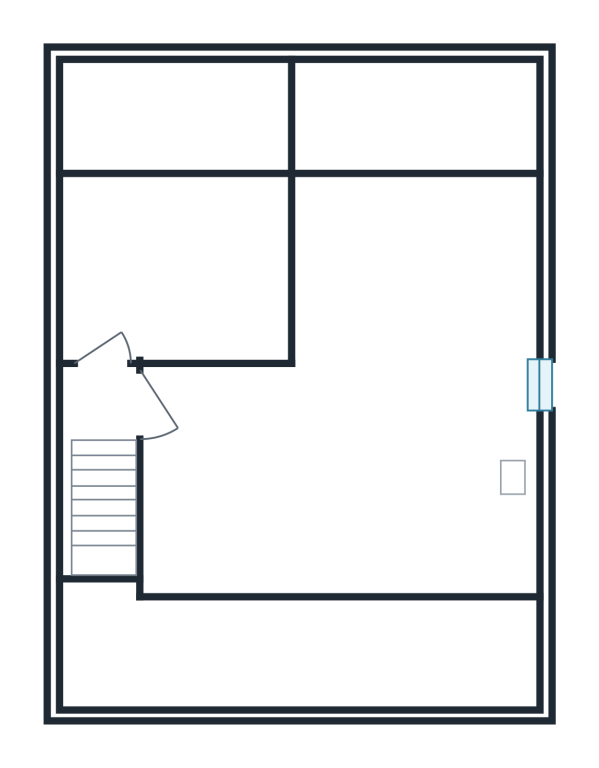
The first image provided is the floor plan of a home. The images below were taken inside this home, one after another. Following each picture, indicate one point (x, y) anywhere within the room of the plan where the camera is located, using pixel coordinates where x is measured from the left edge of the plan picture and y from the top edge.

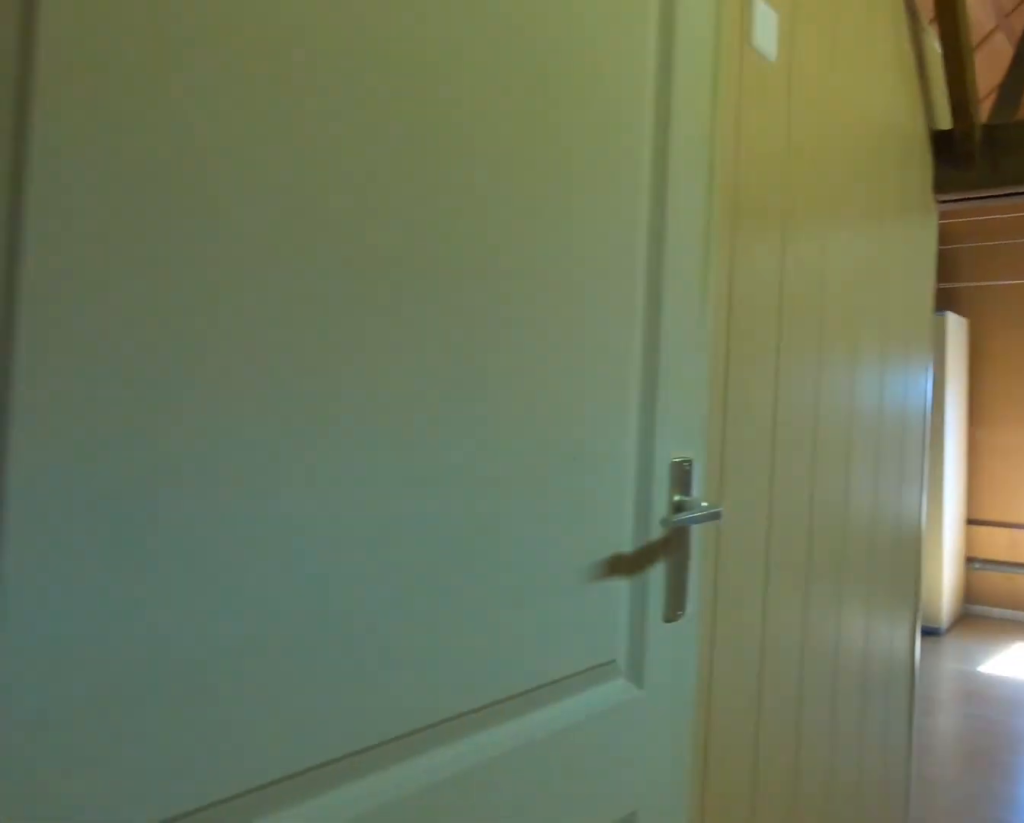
(103, 469)
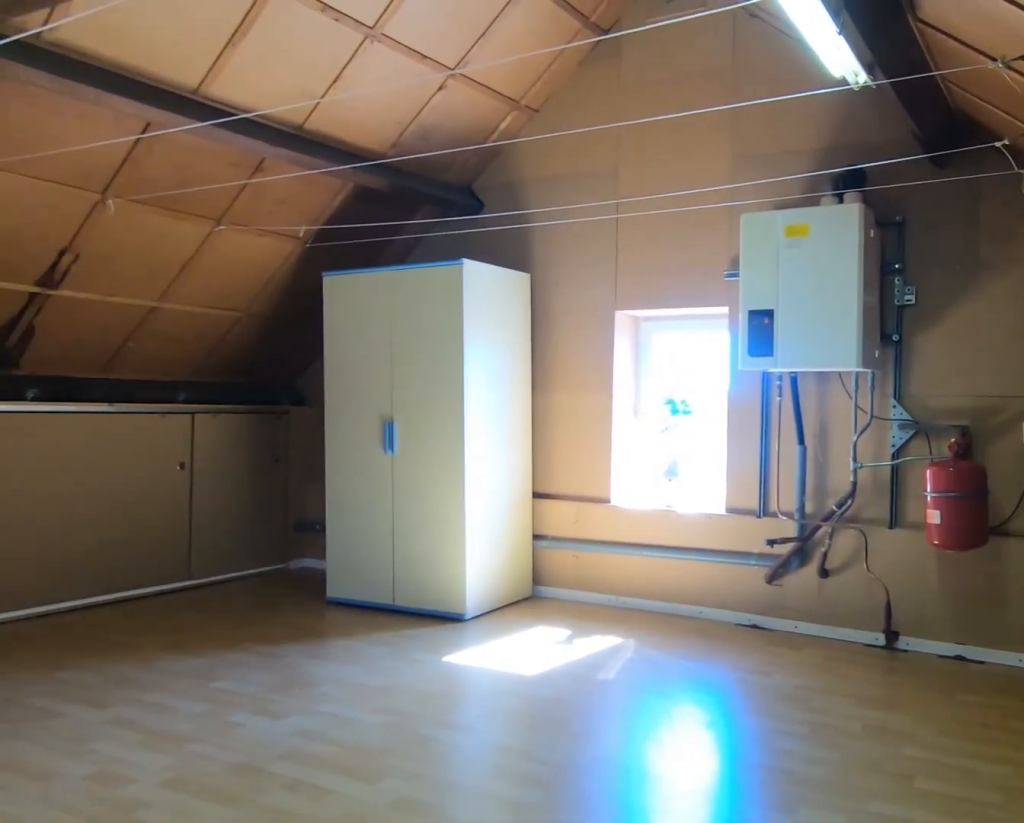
(336, 480)
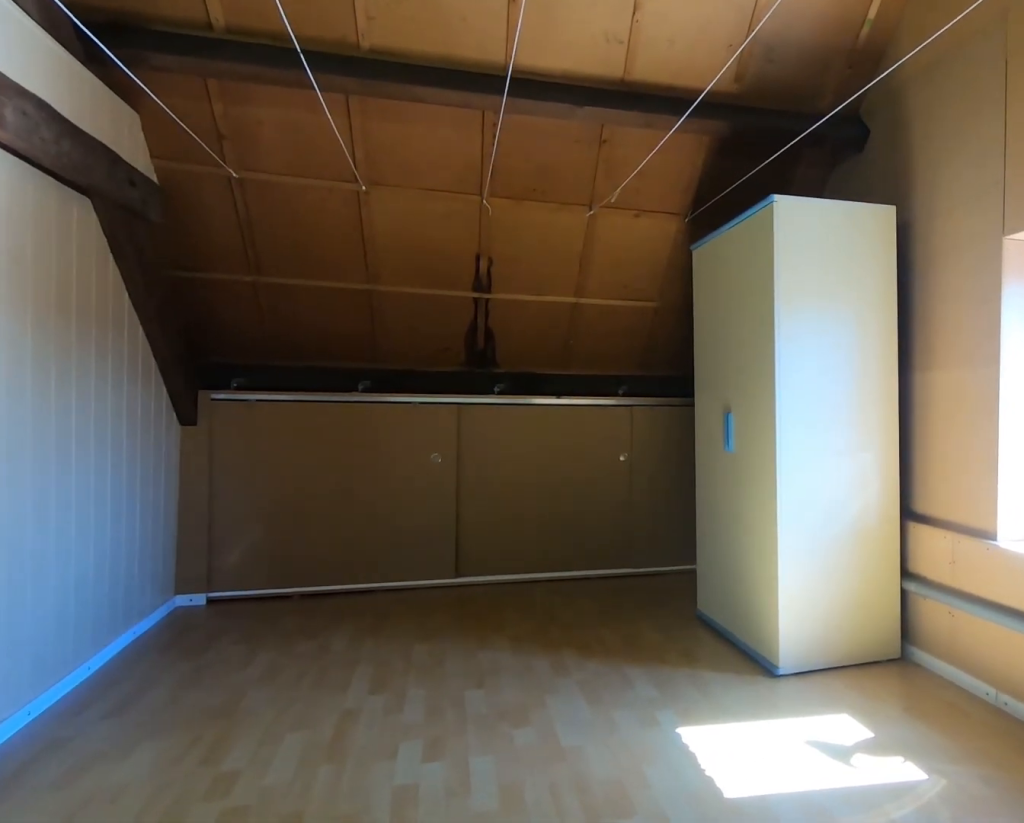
(336, 480)
